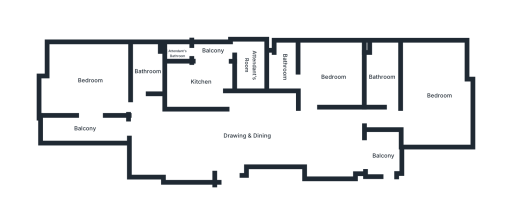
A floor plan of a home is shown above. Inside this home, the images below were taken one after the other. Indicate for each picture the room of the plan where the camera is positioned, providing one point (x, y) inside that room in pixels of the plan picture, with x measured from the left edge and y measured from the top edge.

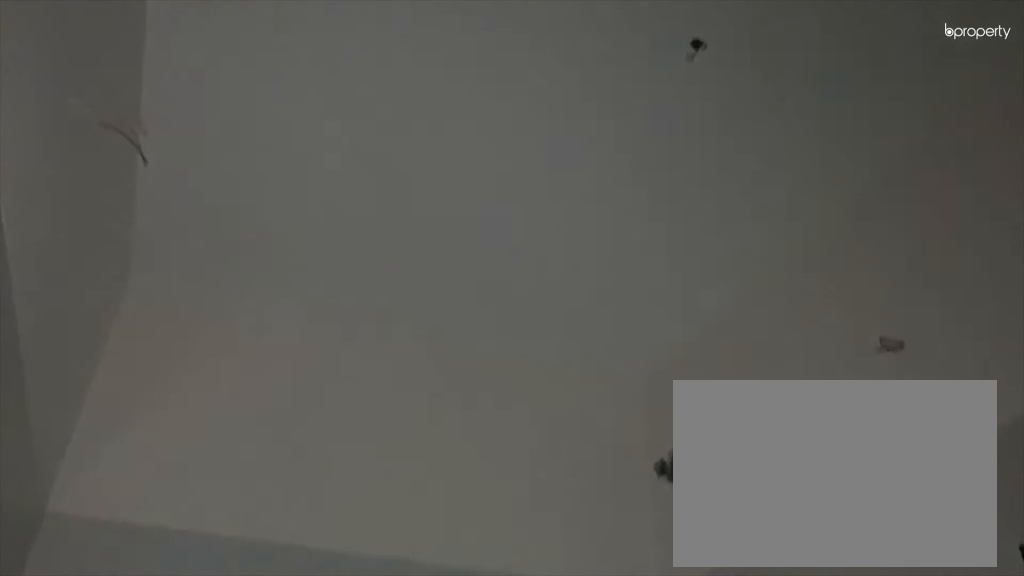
(201, 83)
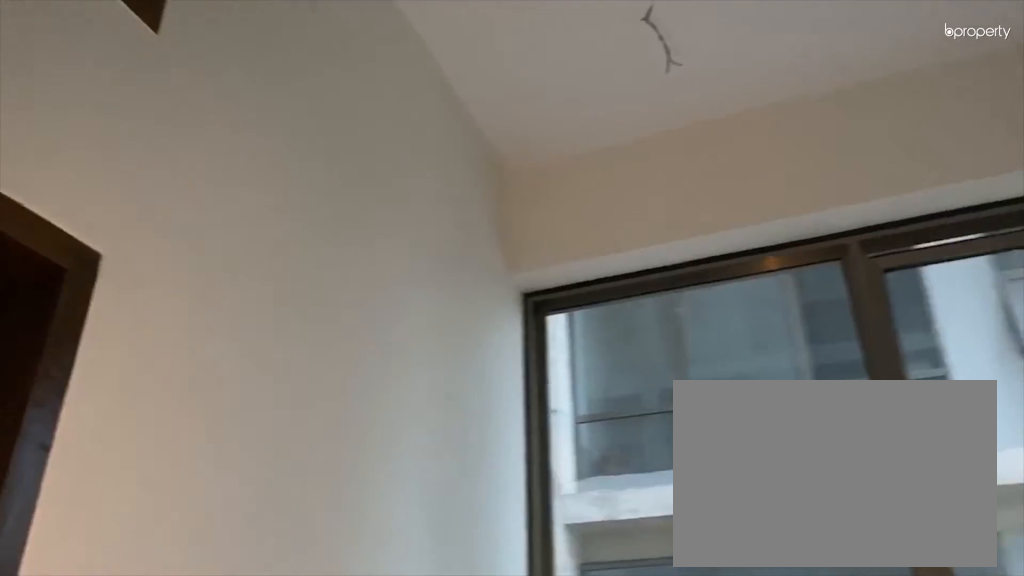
(328, 77)
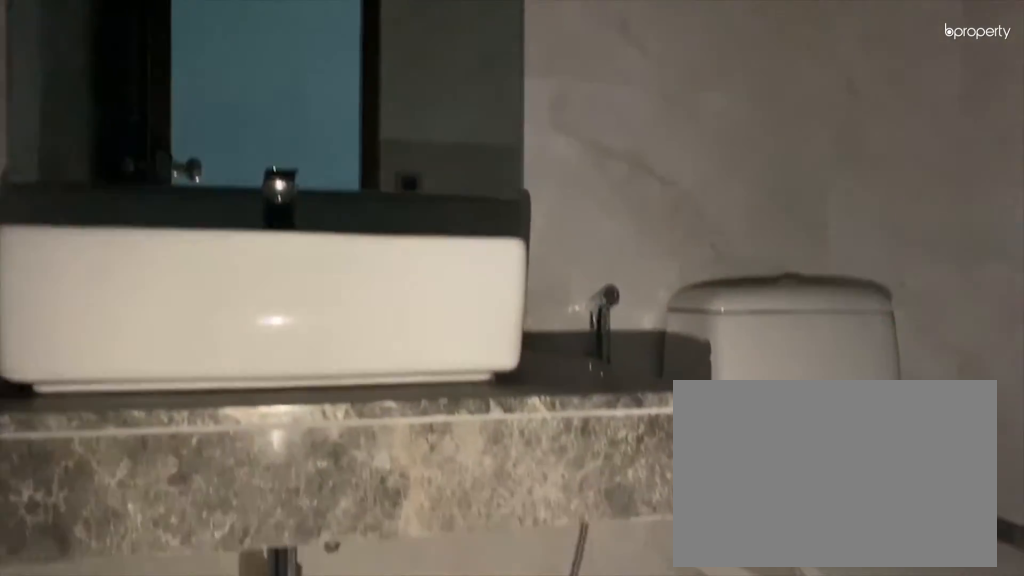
(285, 68)
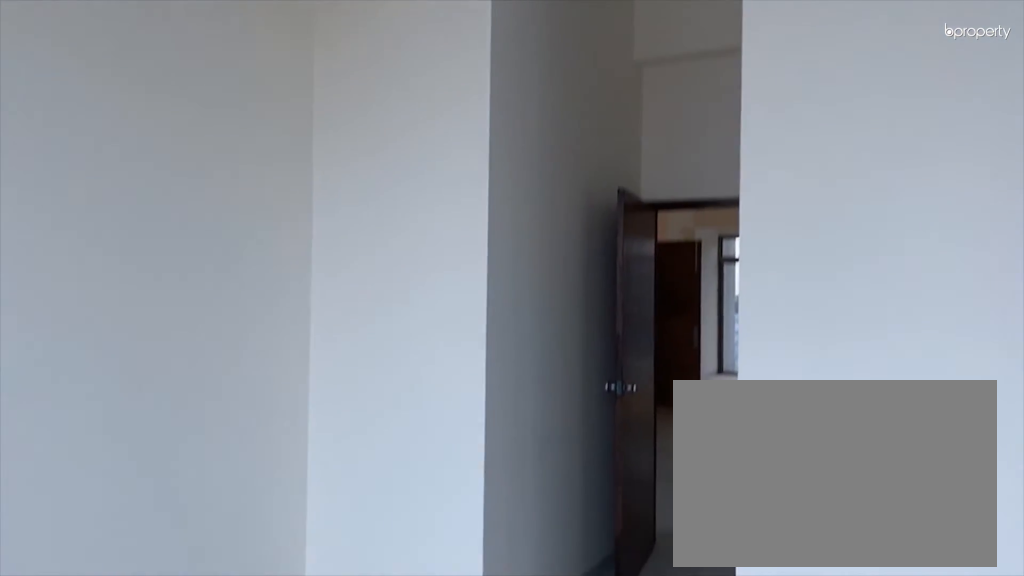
(439, 120)
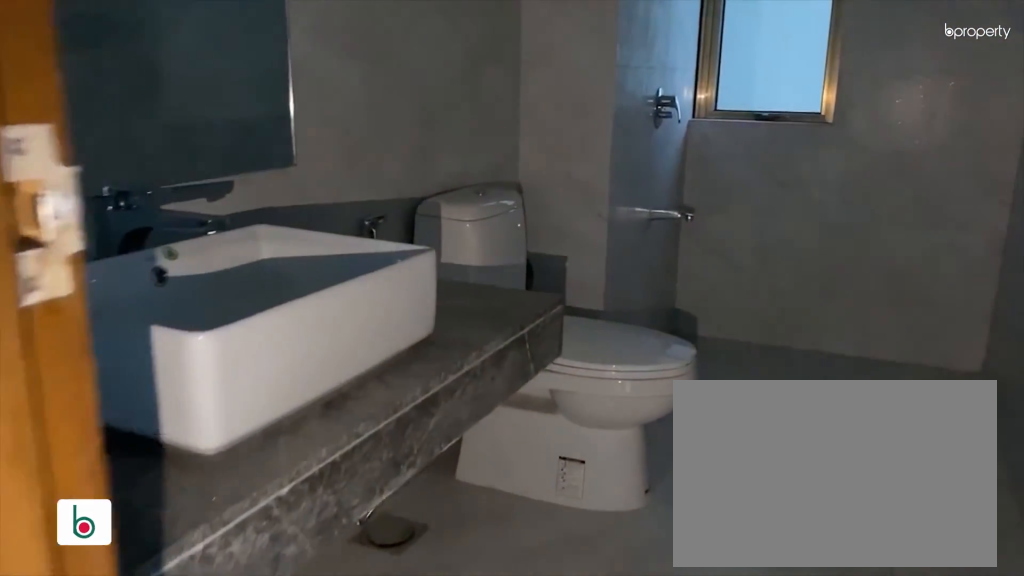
(381, 78)
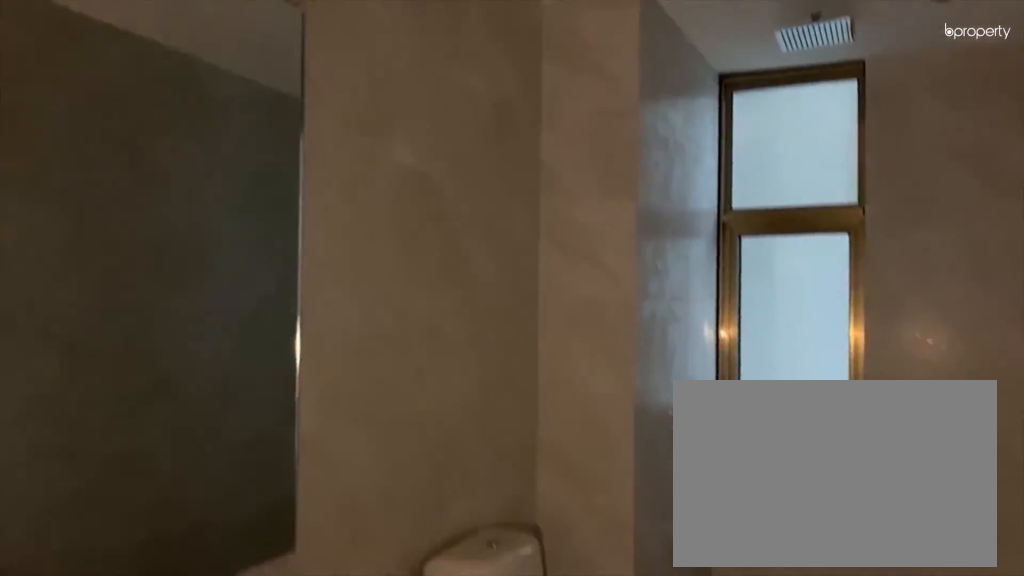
(380, 78)
